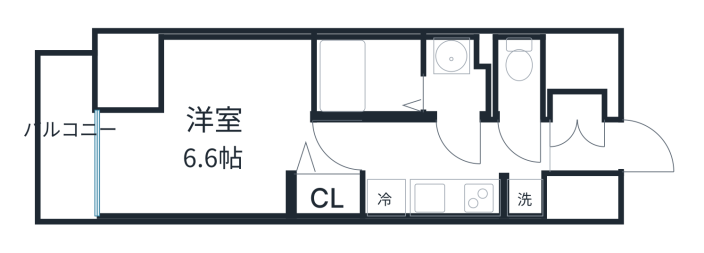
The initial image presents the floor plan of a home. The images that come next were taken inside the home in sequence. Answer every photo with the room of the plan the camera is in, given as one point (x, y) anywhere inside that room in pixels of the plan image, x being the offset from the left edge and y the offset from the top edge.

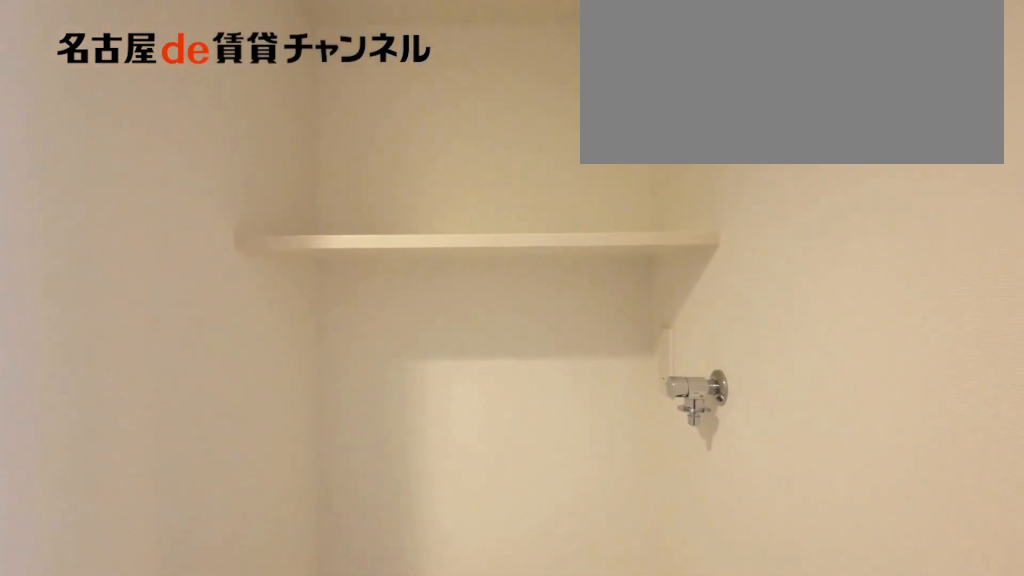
(522, 196)
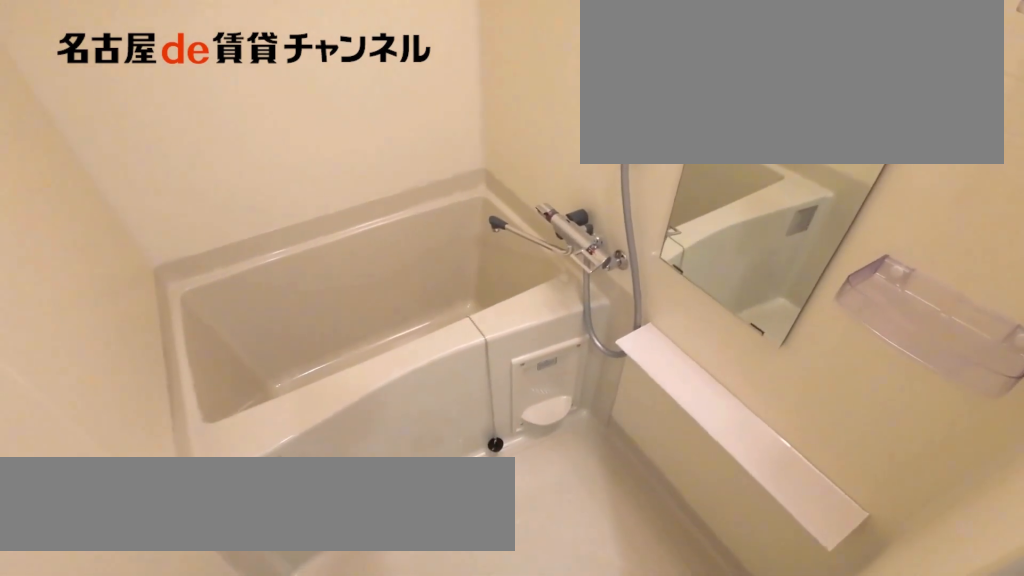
(368, 76)
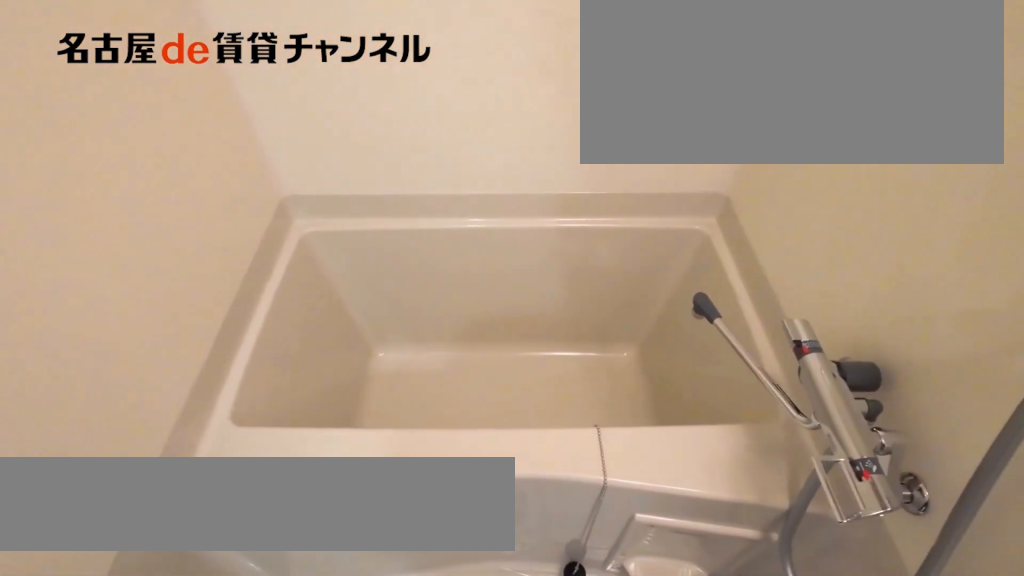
(368, 76)
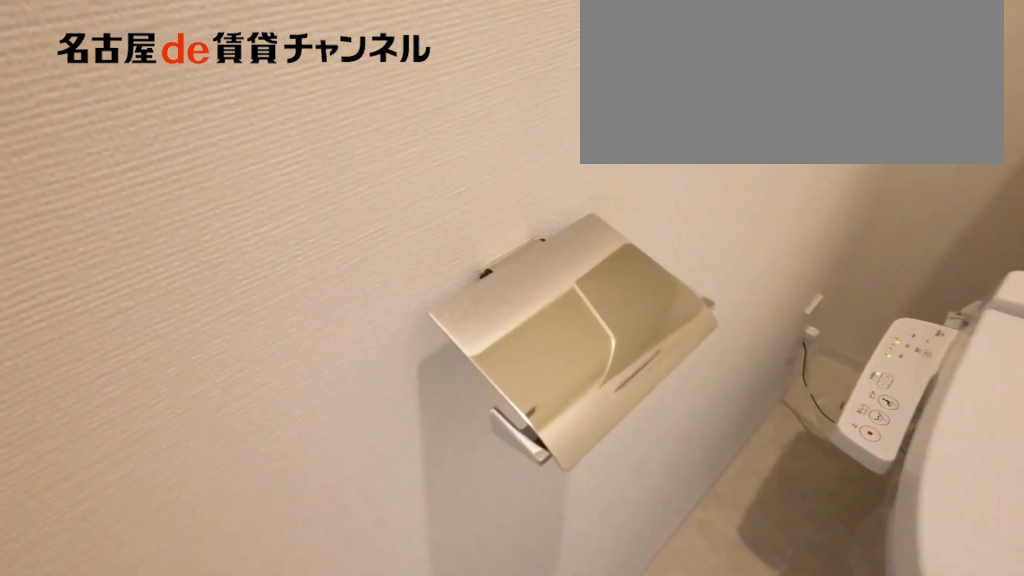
(516, 76)
